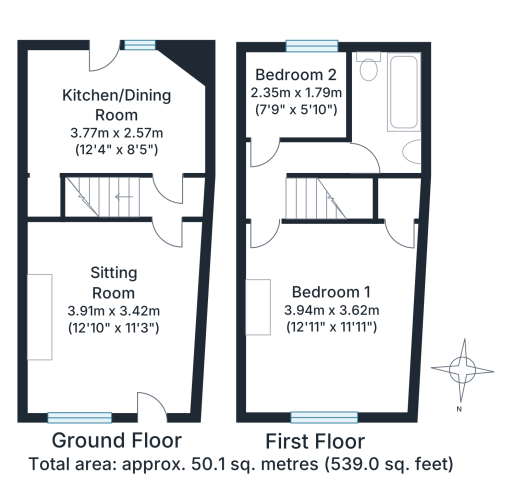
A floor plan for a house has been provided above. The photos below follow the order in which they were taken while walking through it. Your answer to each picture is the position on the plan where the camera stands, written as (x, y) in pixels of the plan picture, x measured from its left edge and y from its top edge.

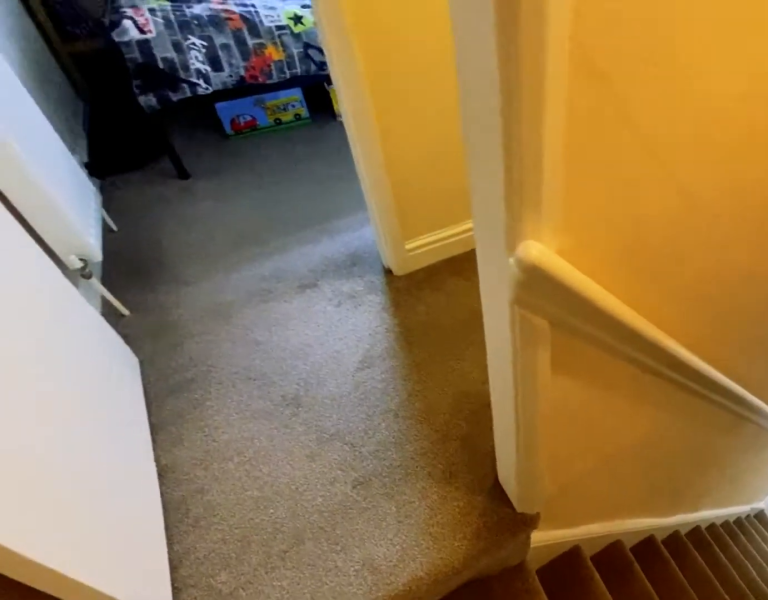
(284, 197)
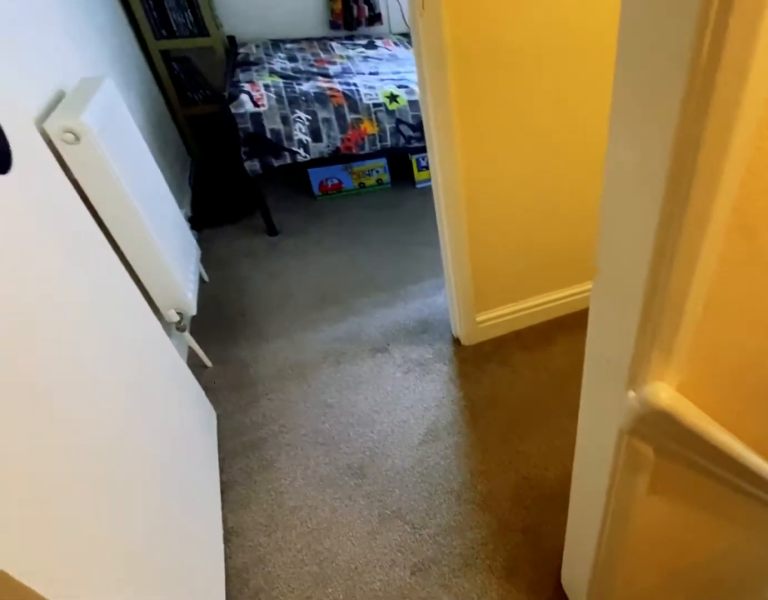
(275, 194)
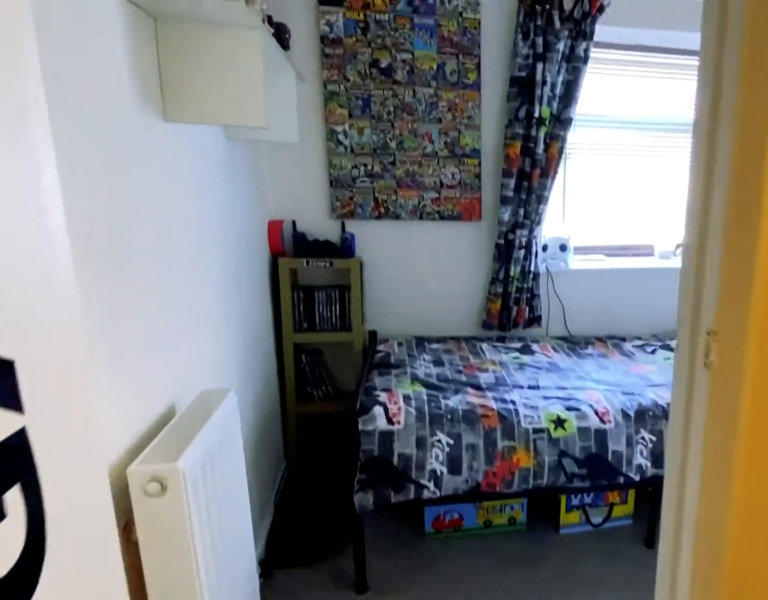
(265, 132)
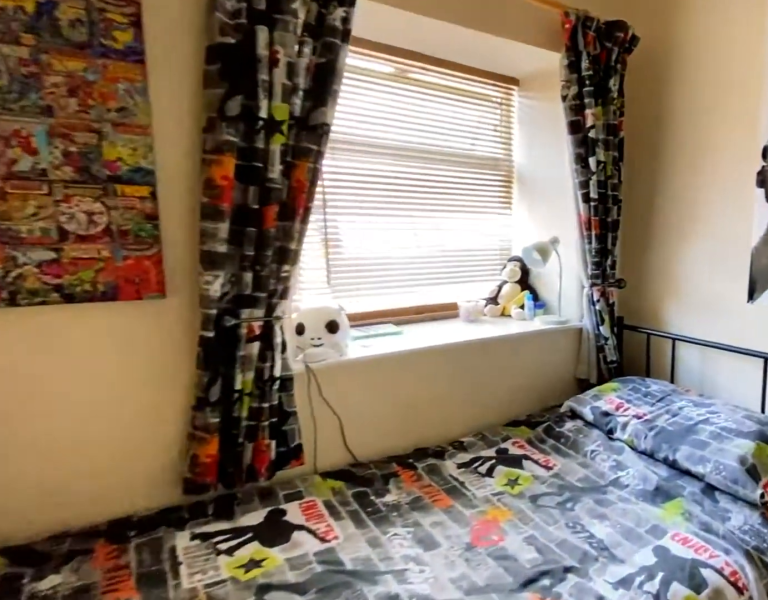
(265, 129)
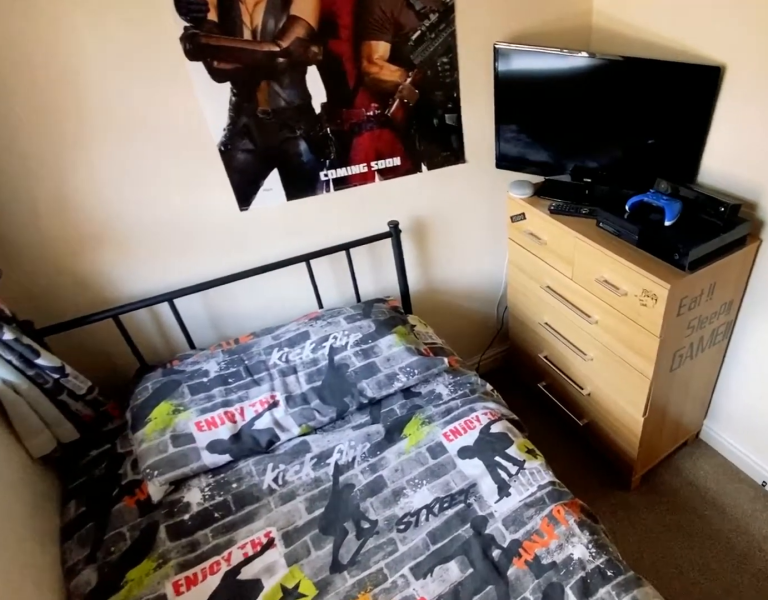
(265, 128)
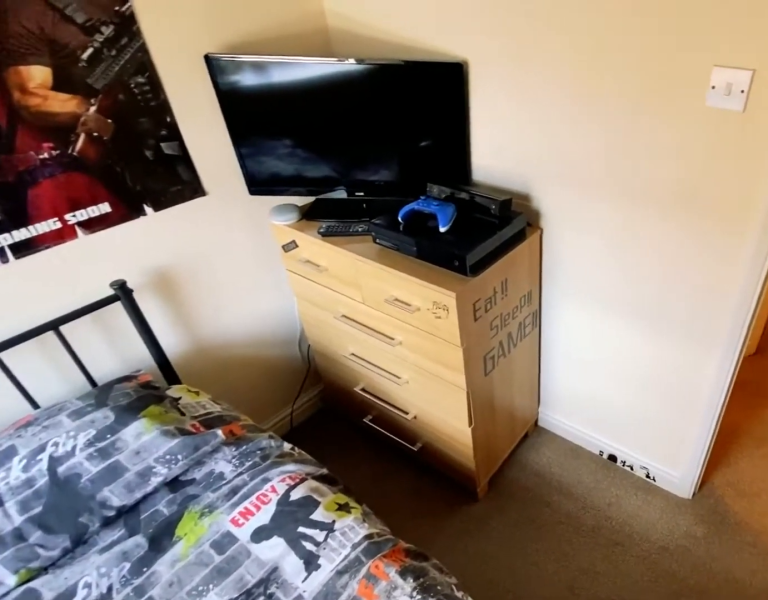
(265, 128)
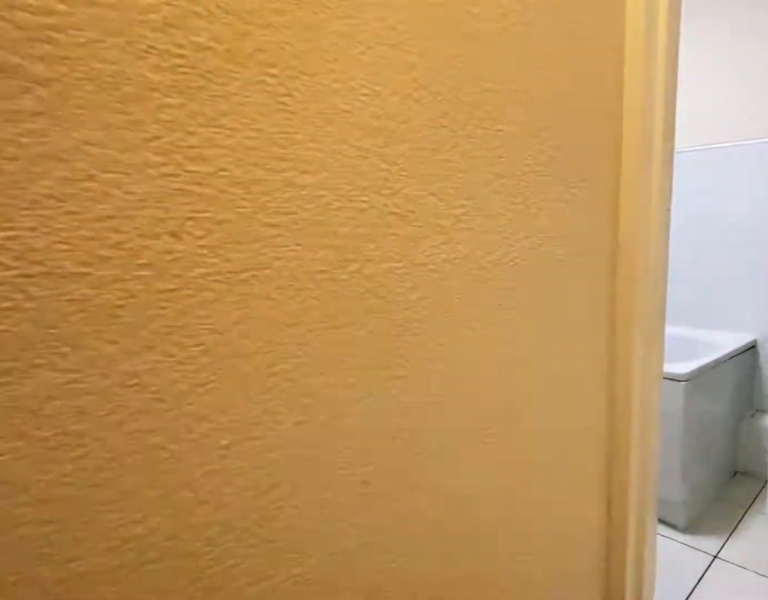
(333, 160)
